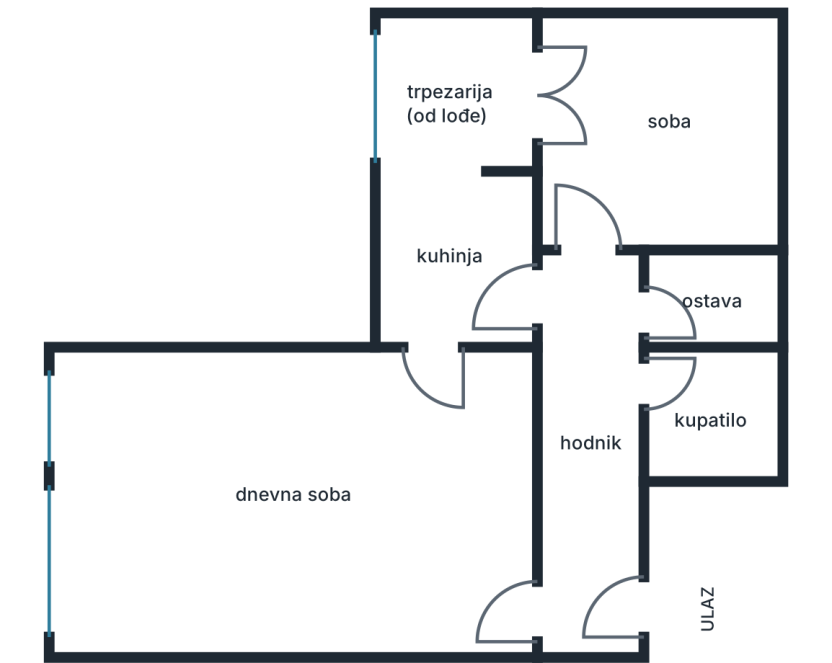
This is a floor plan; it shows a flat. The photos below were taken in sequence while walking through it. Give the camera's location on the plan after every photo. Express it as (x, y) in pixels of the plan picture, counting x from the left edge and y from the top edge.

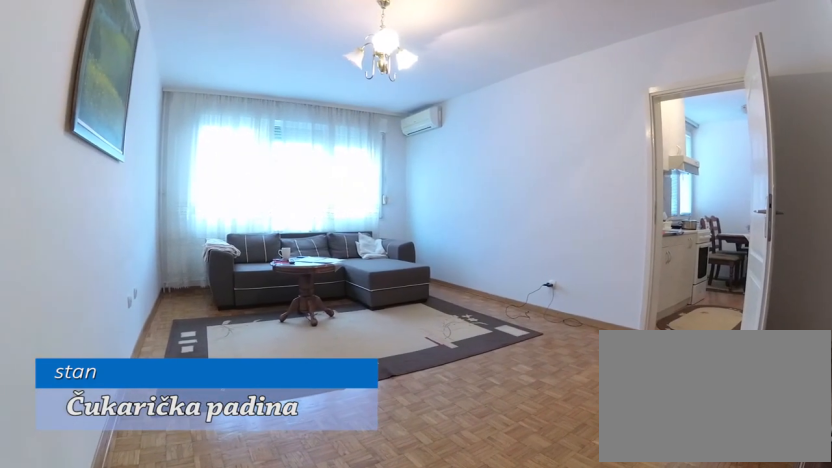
(519, 619)
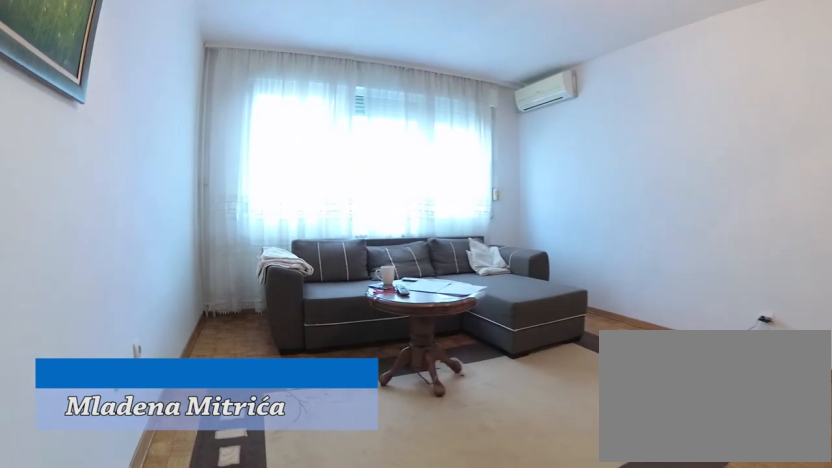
(352, 608)
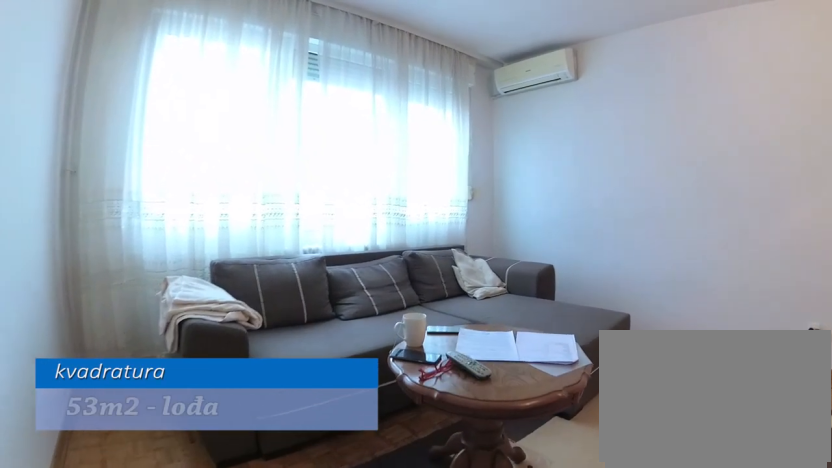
(229, 608)
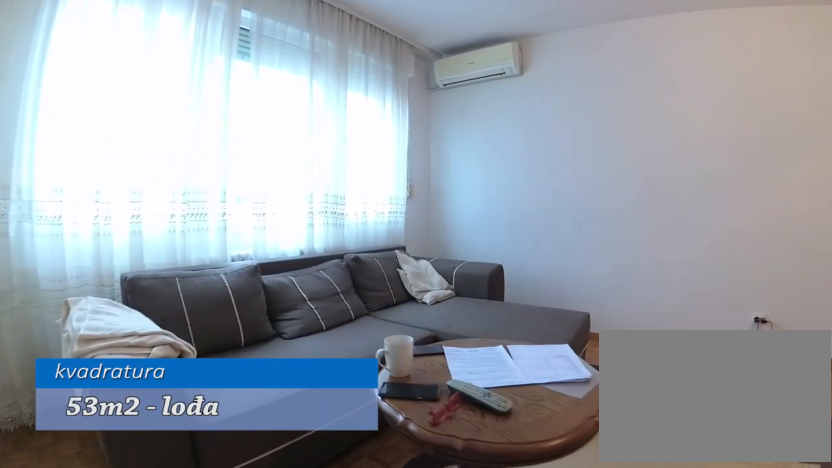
(192, 616)
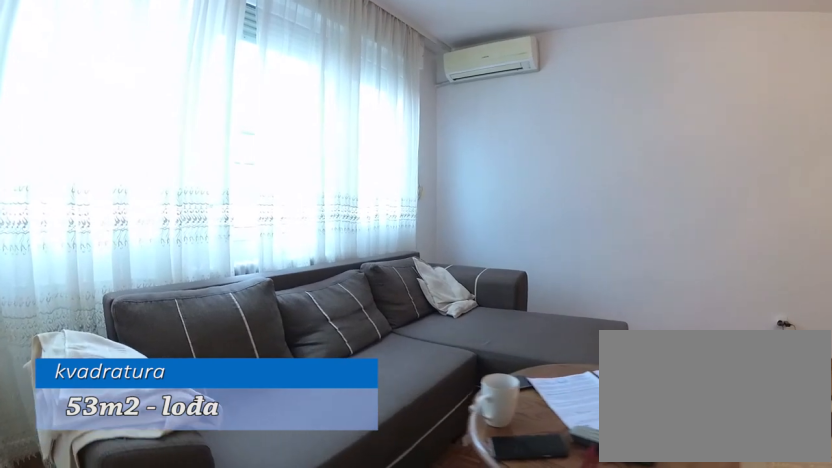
(165, 610)
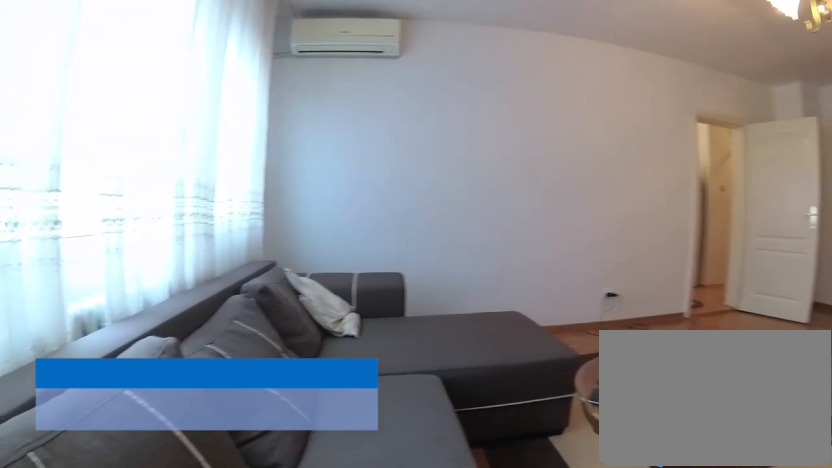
(118, 612)
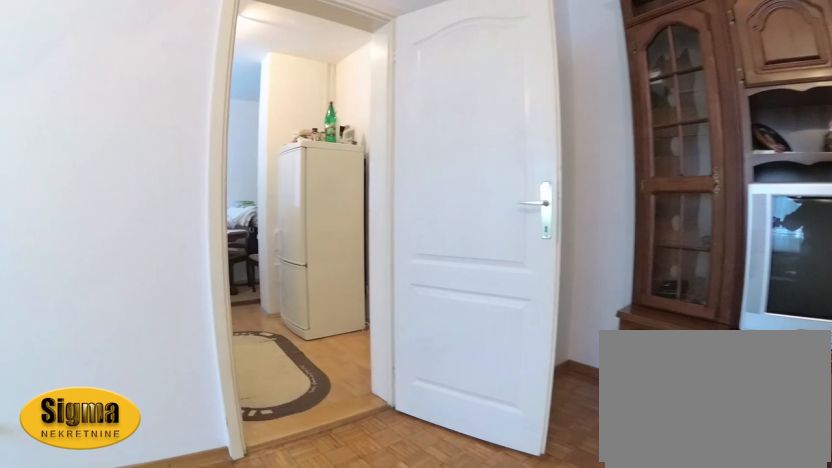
(365, 494)
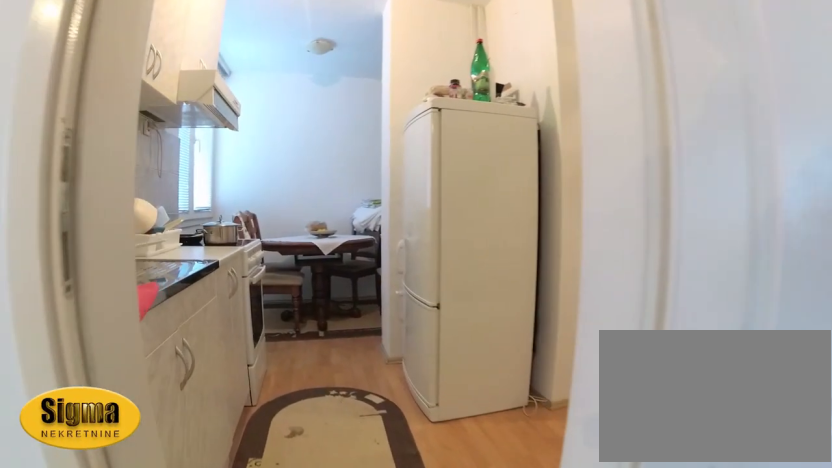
(429, 423)
